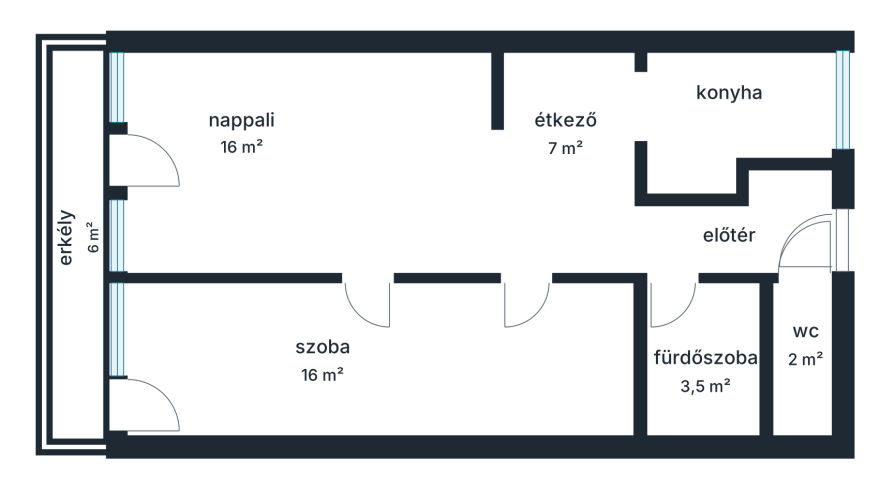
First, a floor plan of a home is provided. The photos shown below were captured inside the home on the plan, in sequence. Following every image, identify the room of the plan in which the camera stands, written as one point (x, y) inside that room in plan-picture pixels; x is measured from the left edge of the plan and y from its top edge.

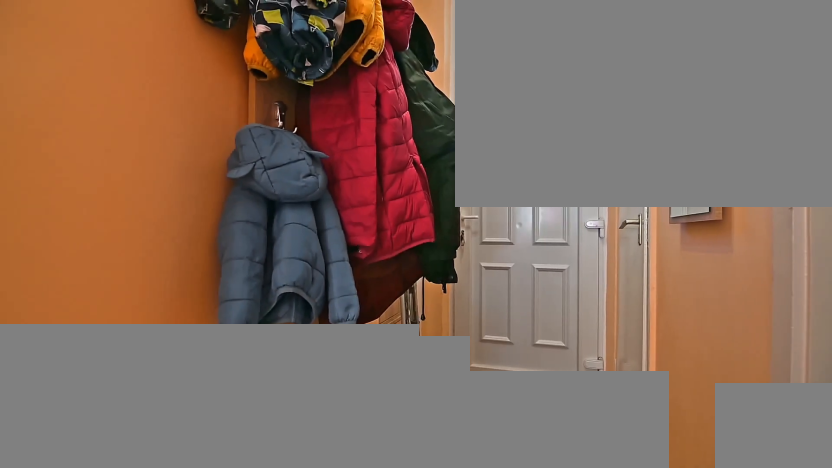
(727, 235)
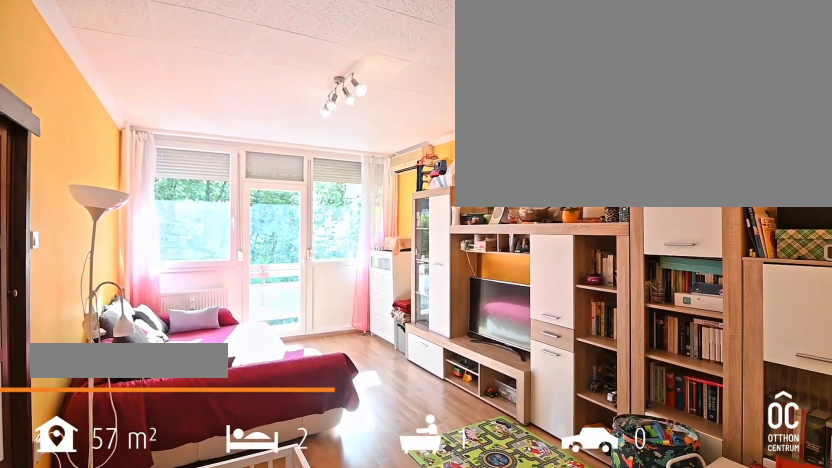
(332, 169)
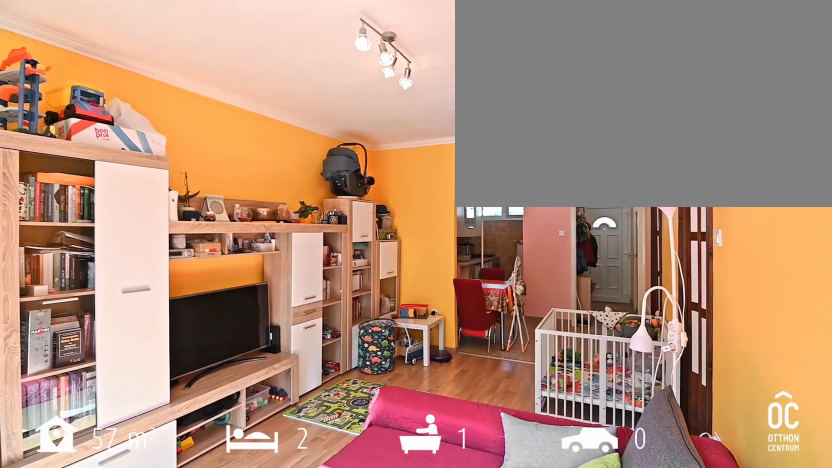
(332, 169)
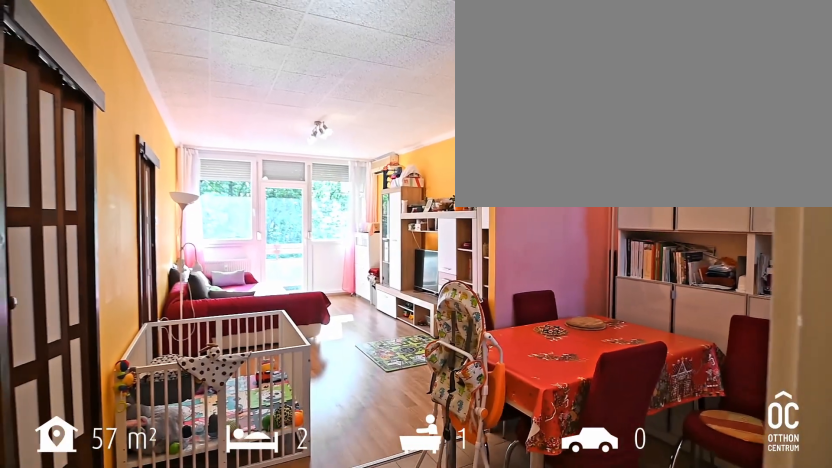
(566, 139)
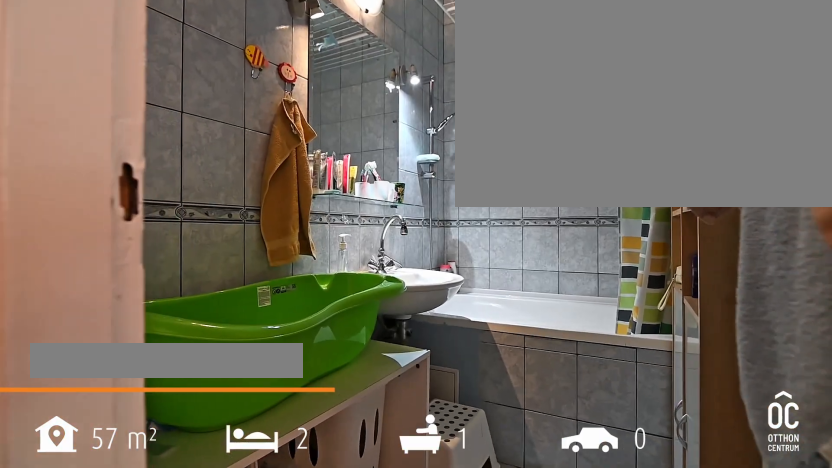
(702, 363)
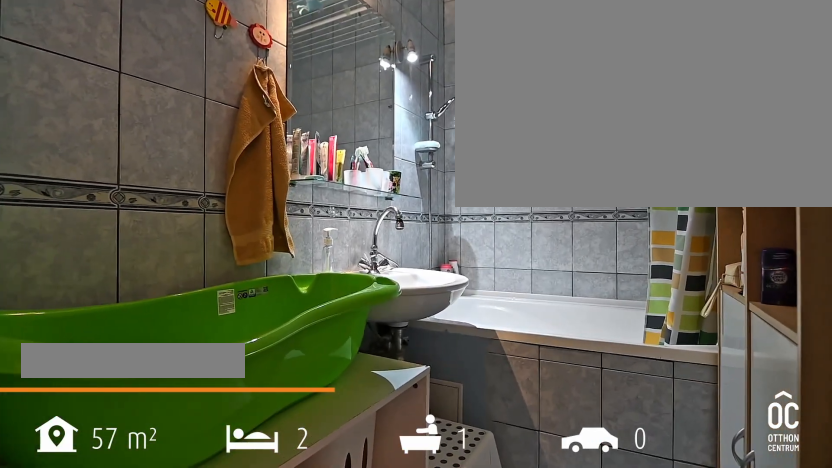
(702, 363)
